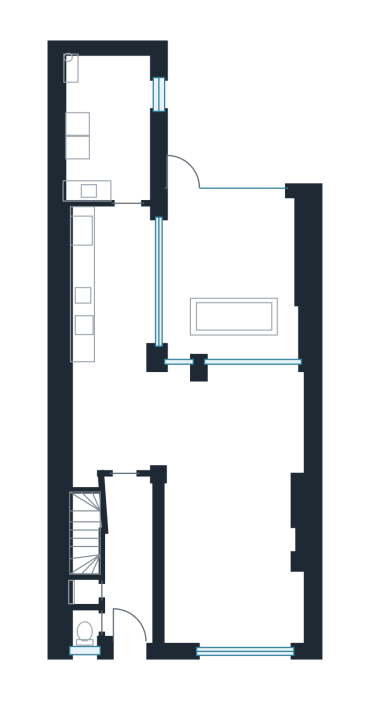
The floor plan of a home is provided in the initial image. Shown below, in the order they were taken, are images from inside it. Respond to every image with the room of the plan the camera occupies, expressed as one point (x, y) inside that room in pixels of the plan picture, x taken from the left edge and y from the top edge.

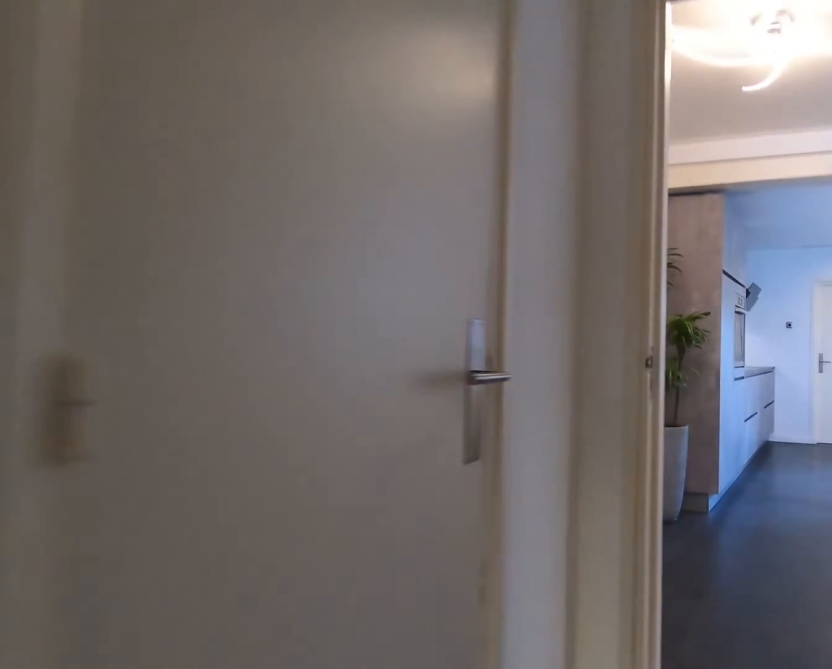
(129, 558)
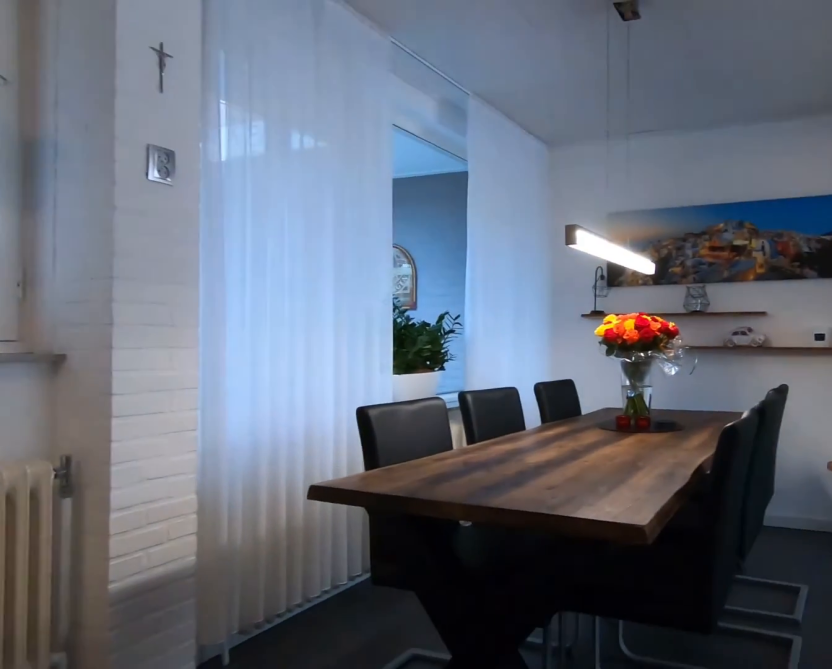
(187, 419)
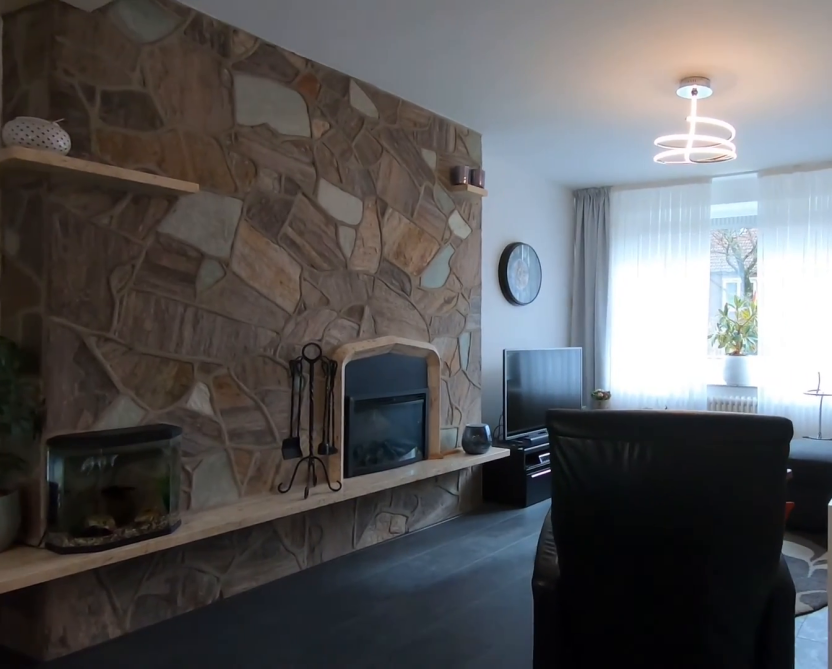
(187, 419)
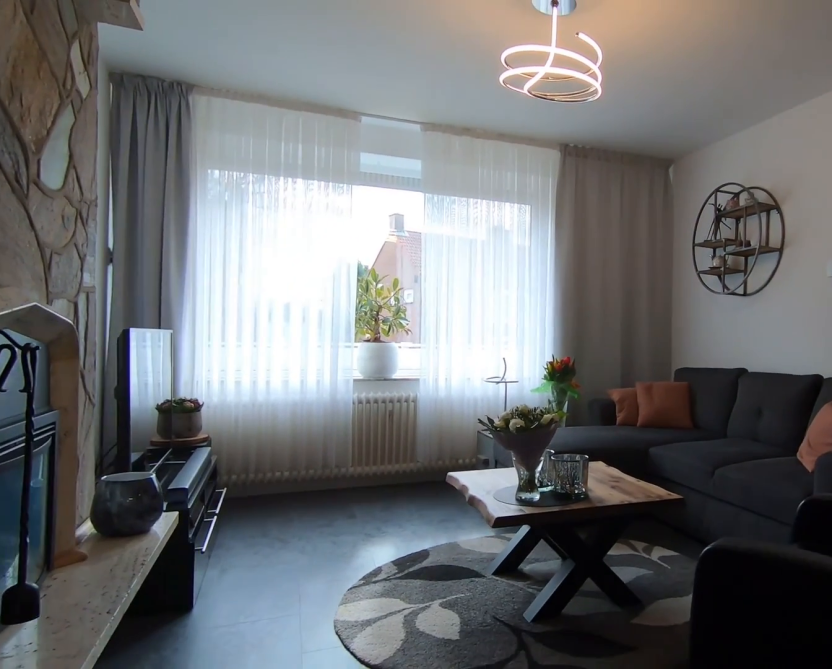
(230, 562)
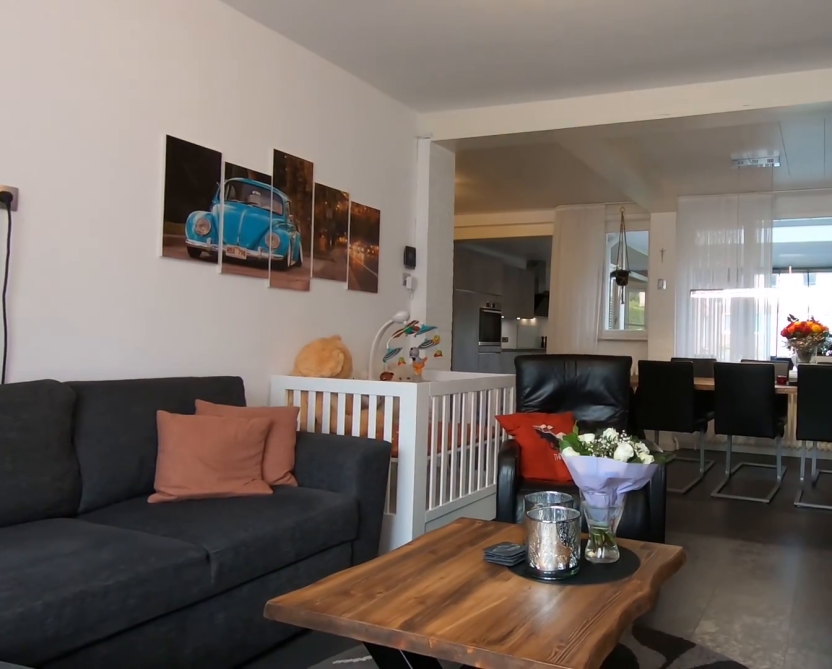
(230, 562)
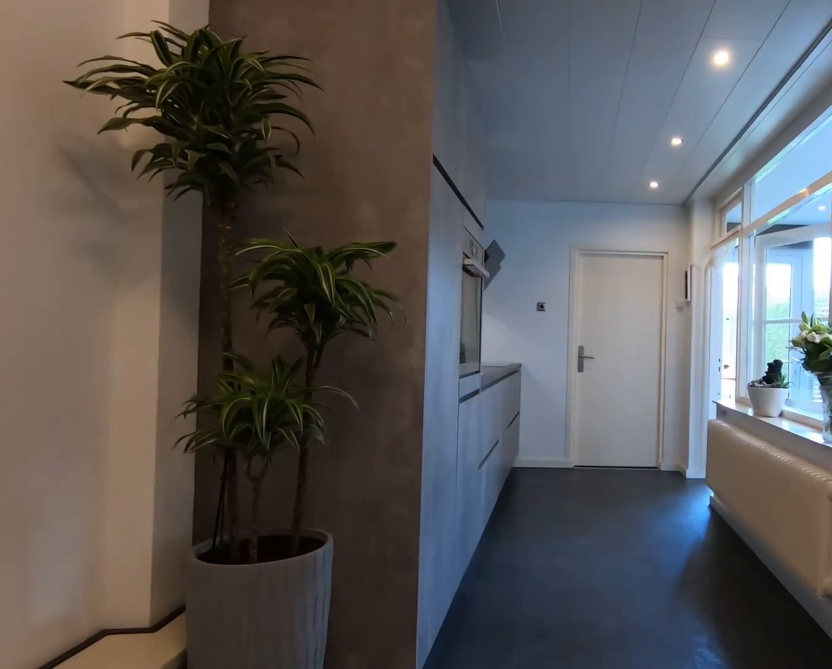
(187, 419)
